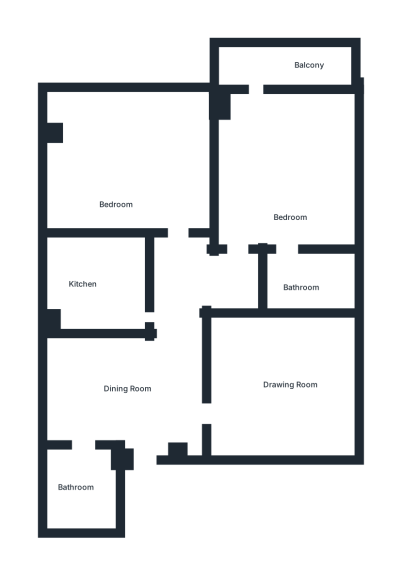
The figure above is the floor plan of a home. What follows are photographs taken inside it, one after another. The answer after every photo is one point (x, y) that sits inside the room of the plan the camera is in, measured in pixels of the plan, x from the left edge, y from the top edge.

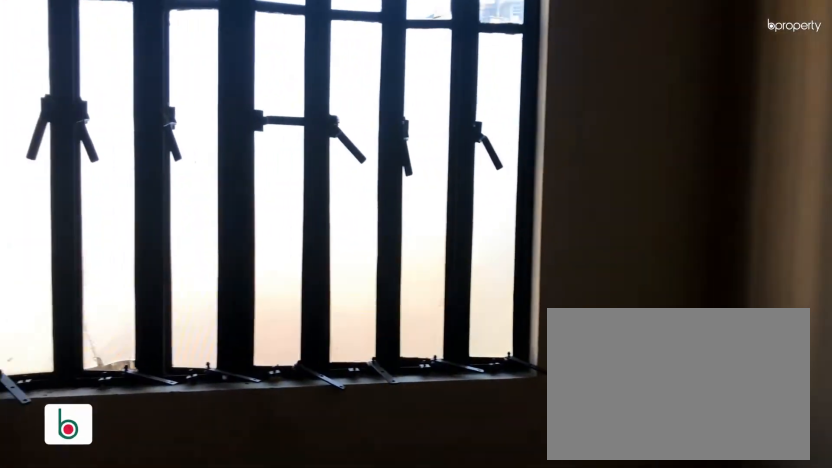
(130, 385)
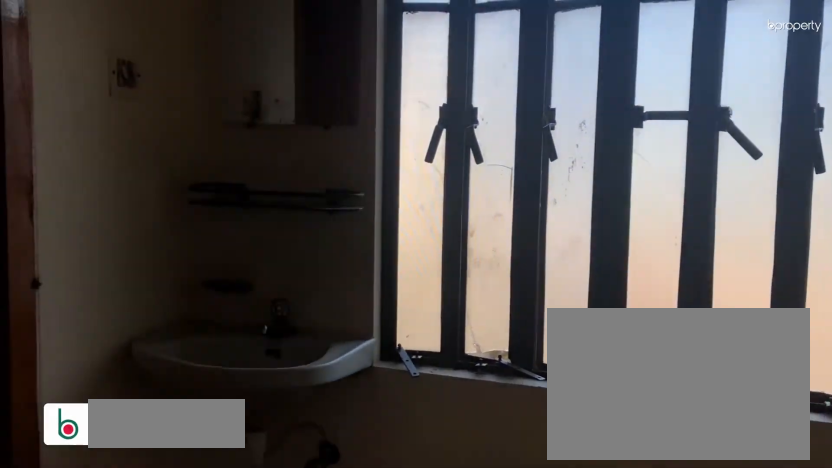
(130, 385)
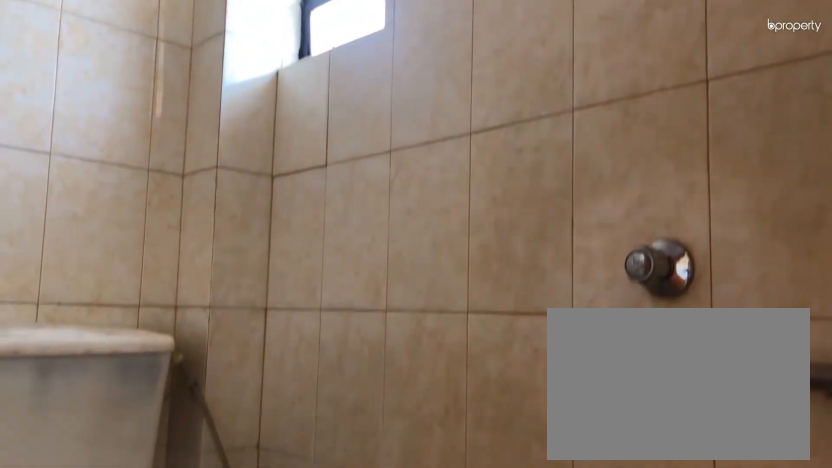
(80, 488)
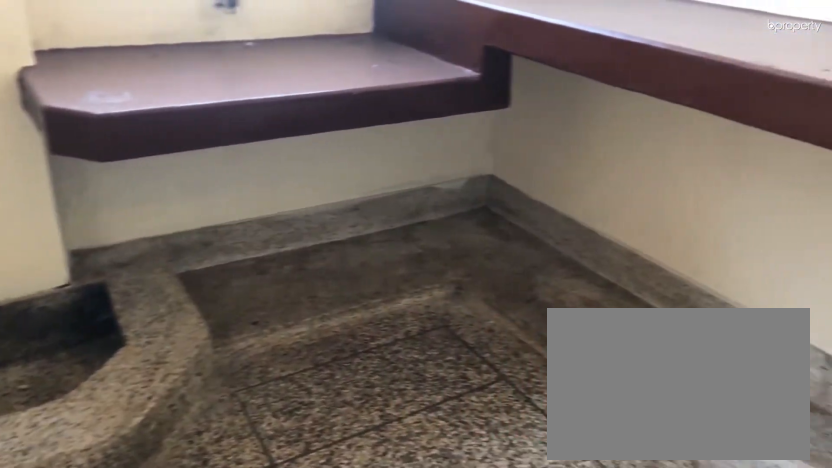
(88, 280)
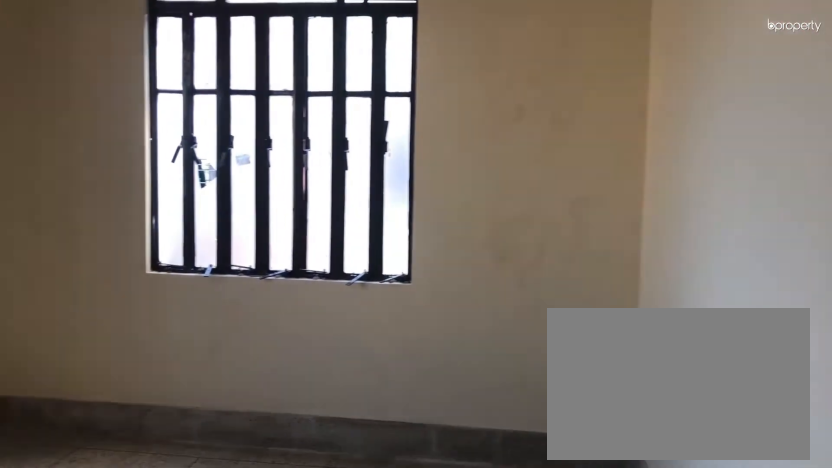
(114, 171)
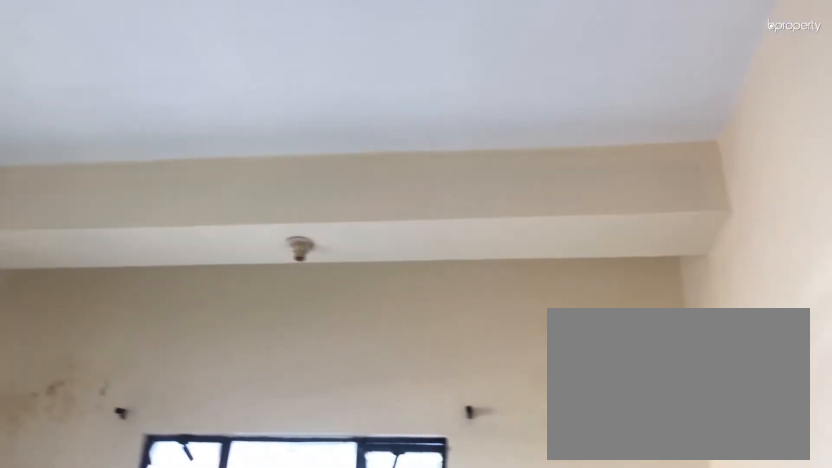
(114, 171)
